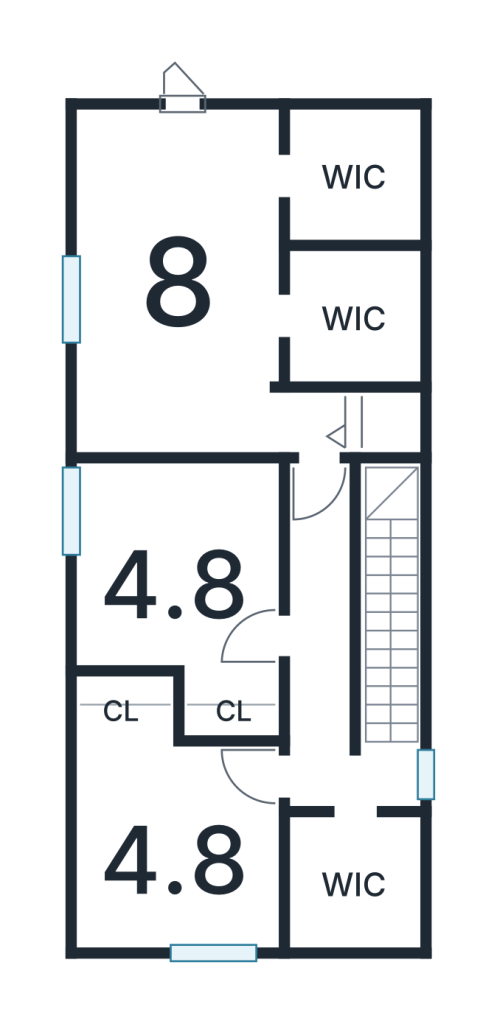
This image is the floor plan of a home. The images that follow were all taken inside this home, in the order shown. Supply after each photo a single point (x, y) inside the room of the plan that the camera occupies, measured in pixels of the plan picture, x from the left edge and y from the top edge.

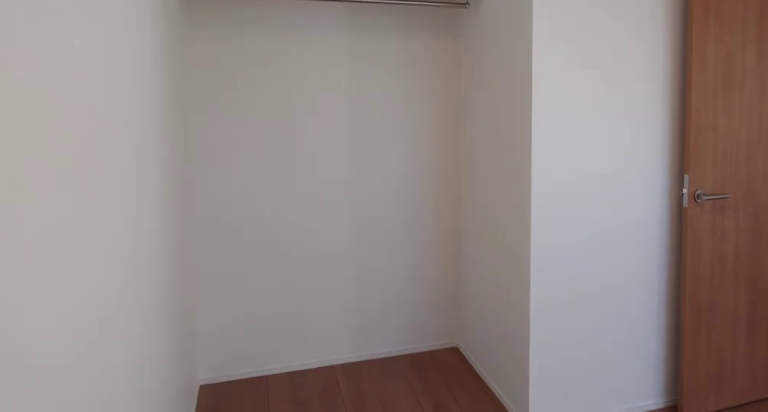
(171, 877)
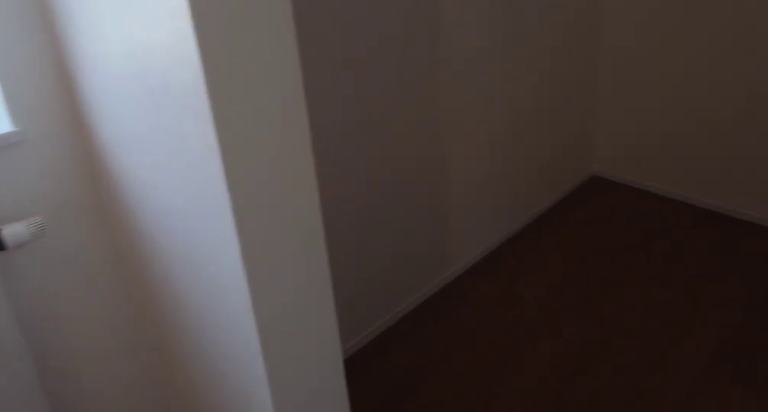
(348, 903)
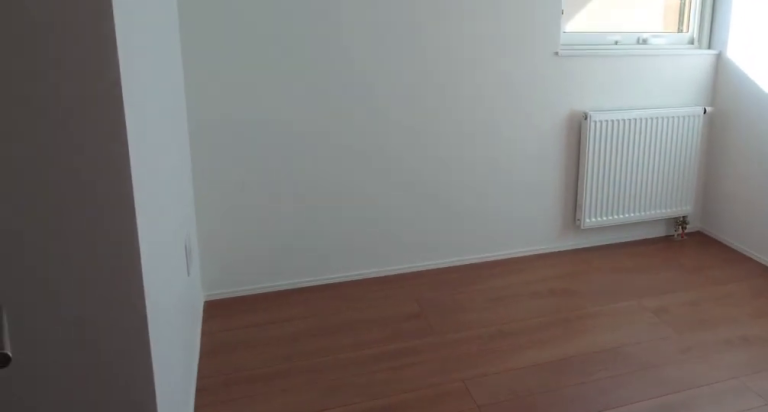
(183, 574)
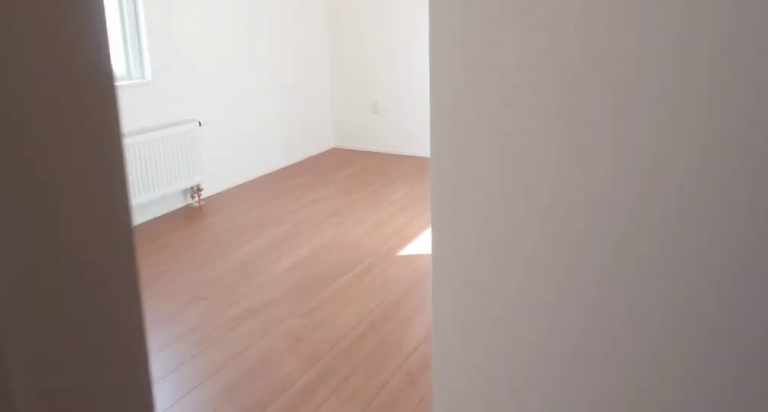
(171, 306)
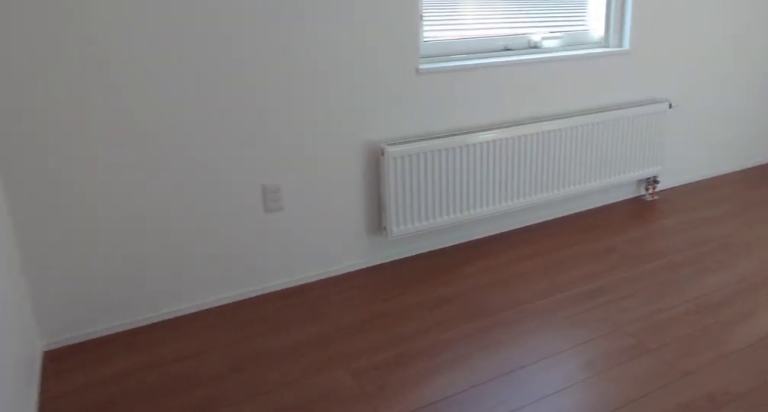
(171, 306)
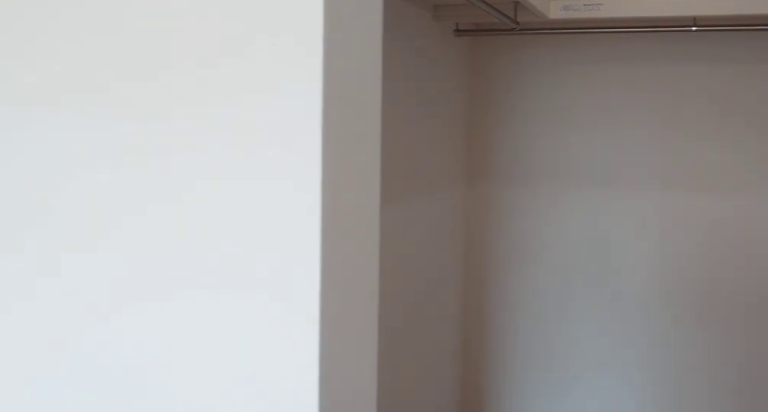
(358, 333)
